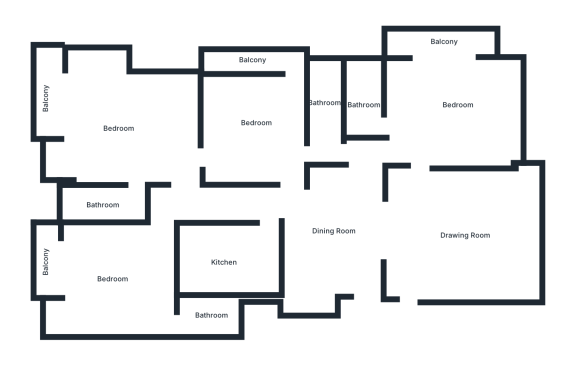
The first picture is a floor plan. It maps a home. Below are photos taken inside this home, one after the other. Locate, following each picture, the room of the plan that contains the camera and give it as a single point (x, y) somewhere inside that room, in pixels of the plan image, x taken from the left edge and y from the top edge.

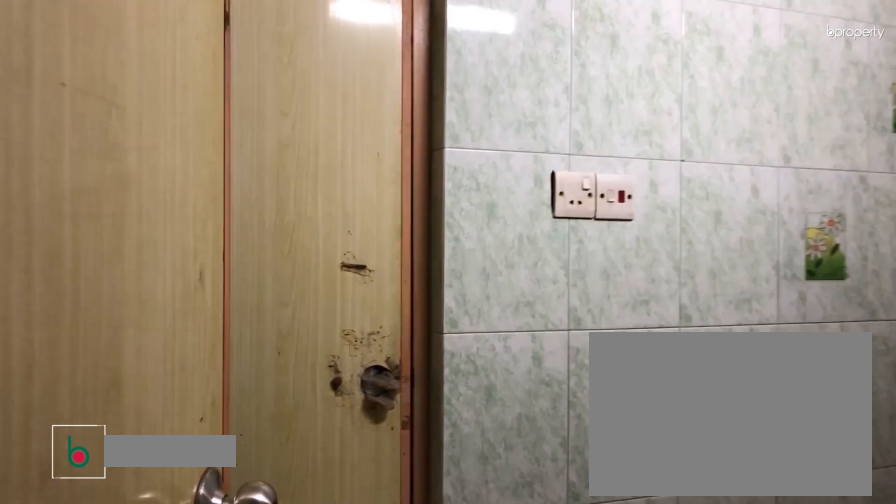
(325, 113)
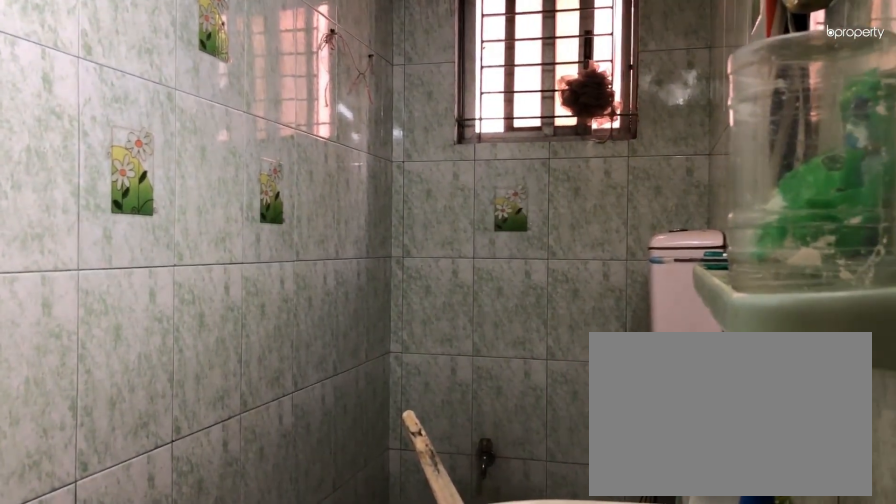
(325, 113)
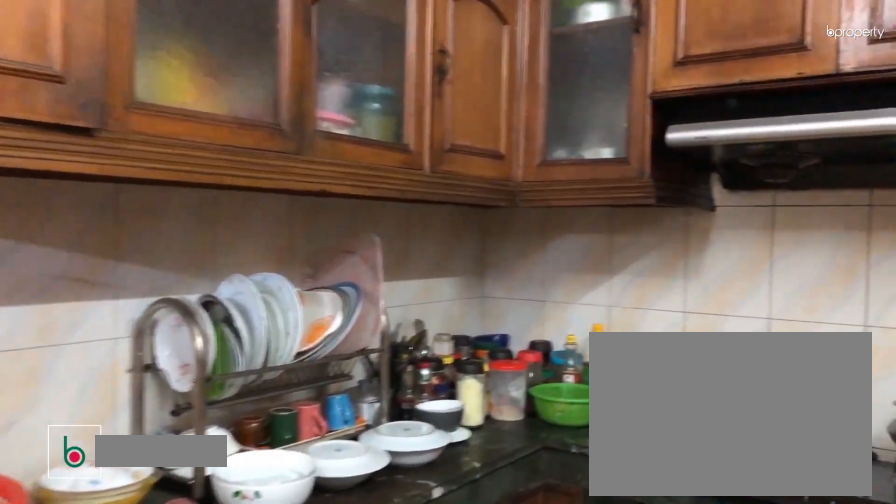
(226, 260)
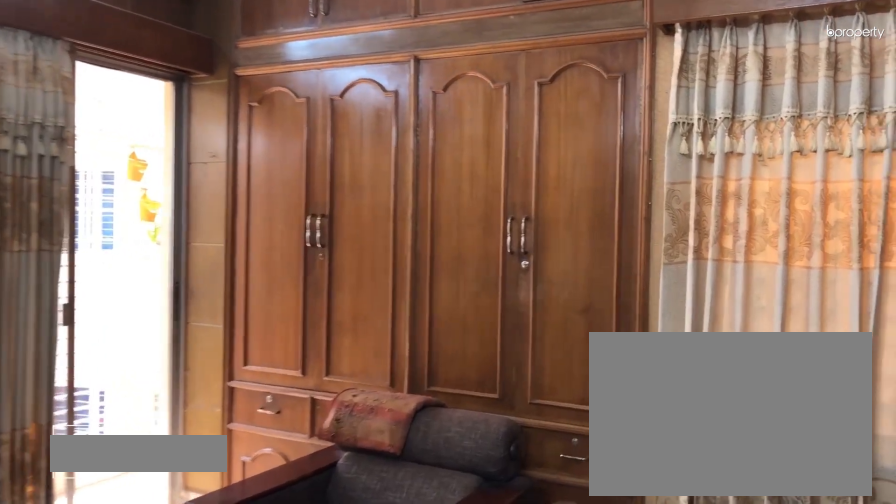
(120, 131)
